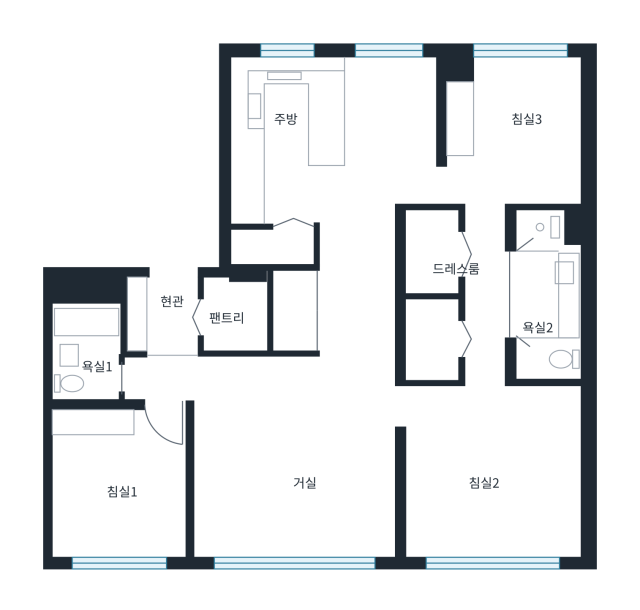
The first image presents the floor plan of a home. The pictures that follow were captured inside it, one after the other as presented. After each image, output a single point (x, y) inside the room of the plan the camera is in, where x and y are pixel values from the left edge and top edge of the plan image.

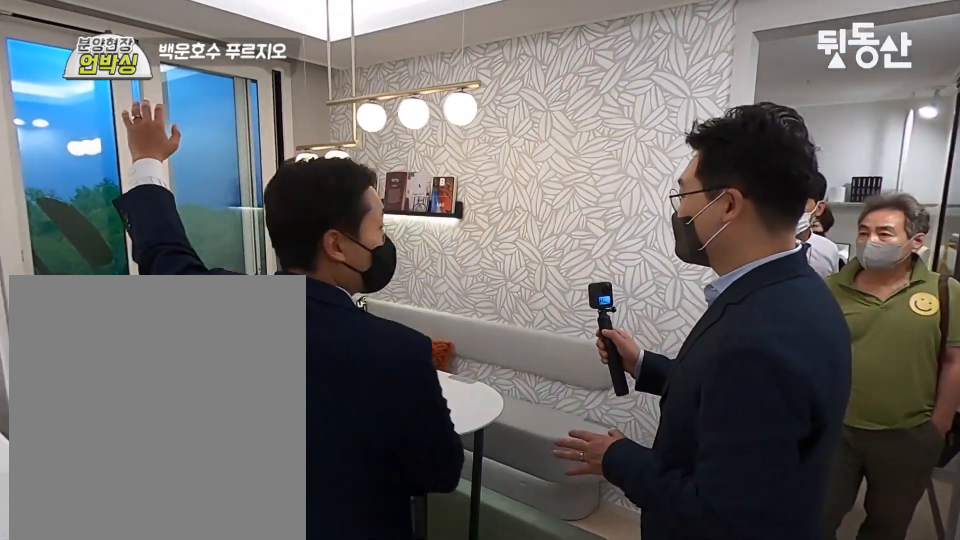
(388, 153)
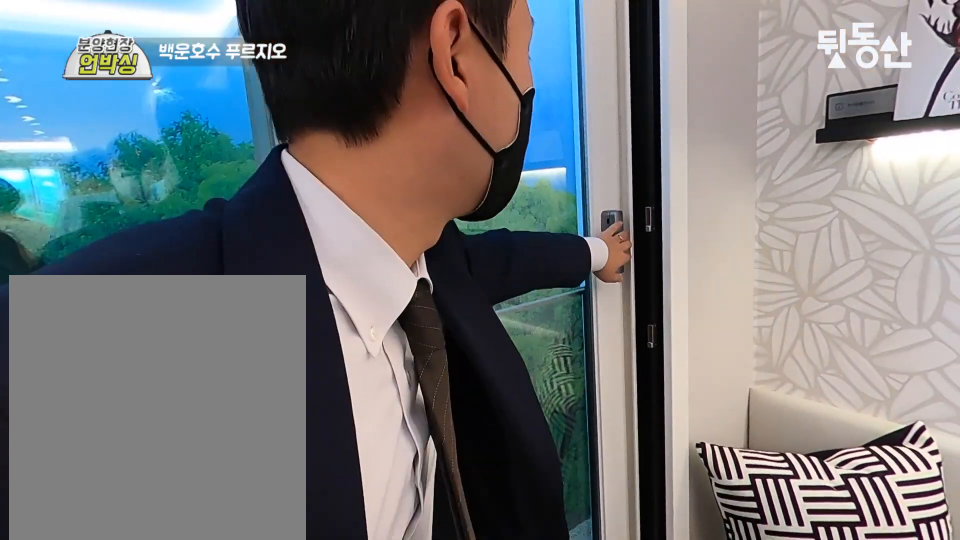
(387, 153)
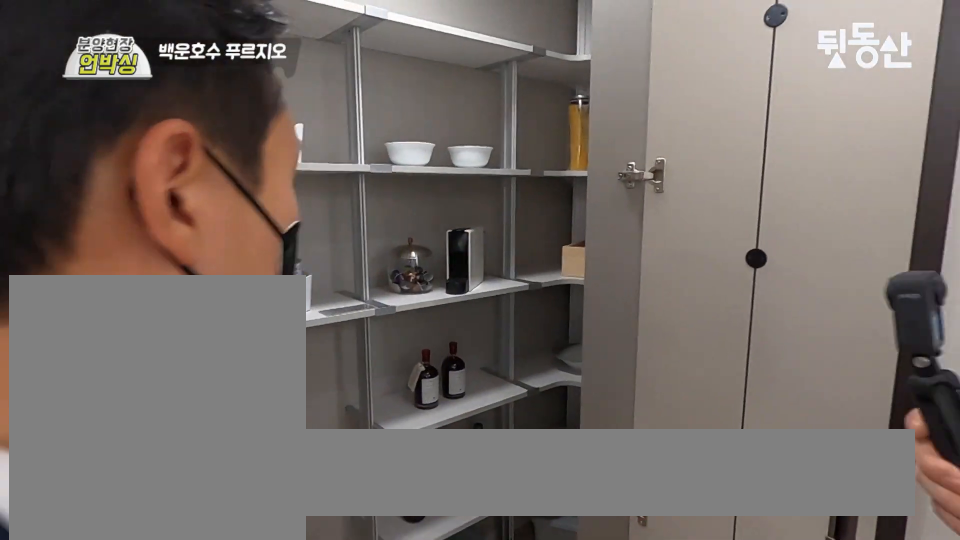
(295, 232)
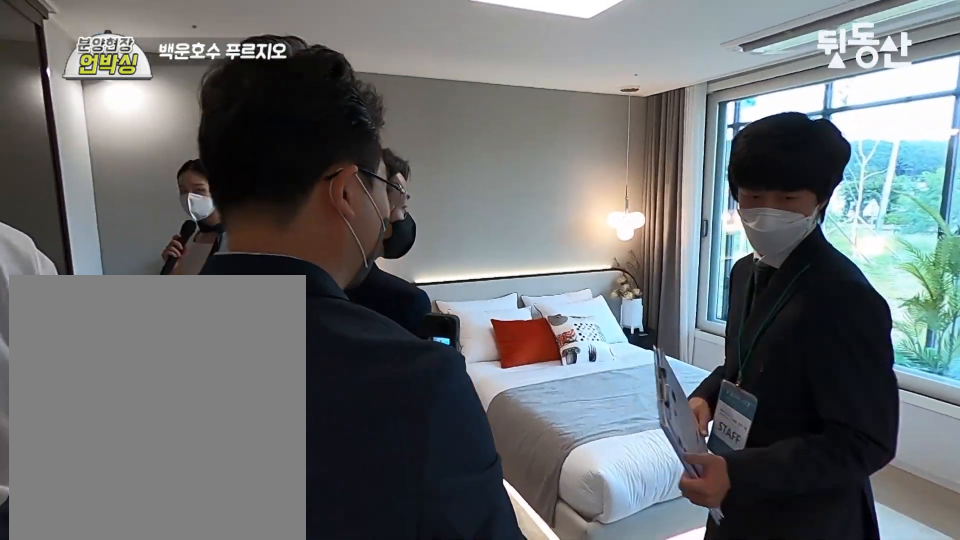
(492, 496)
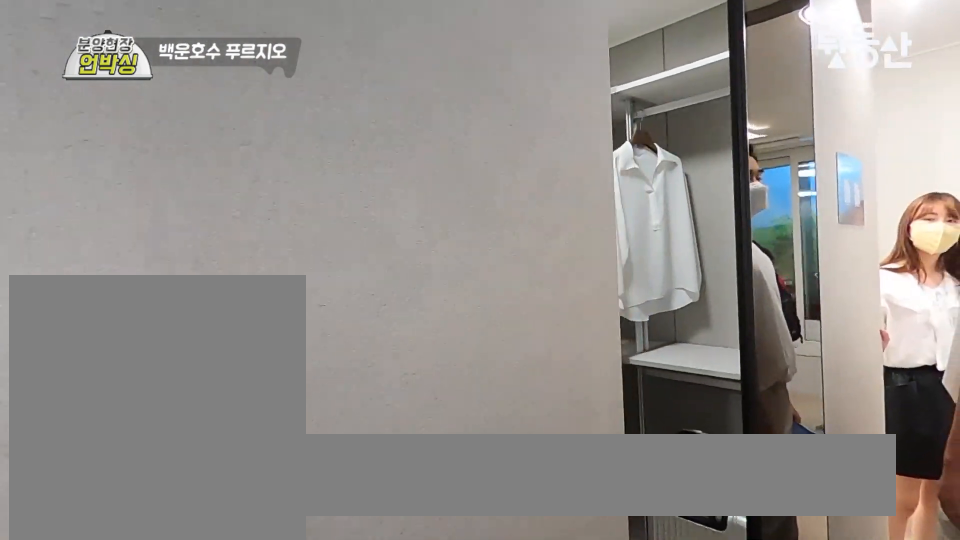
(480, 307)
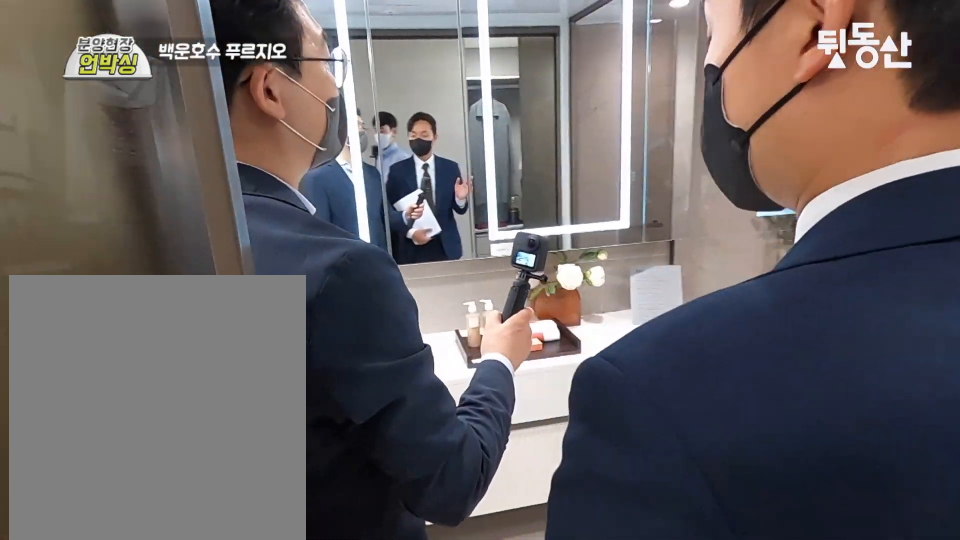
(480, 307)
